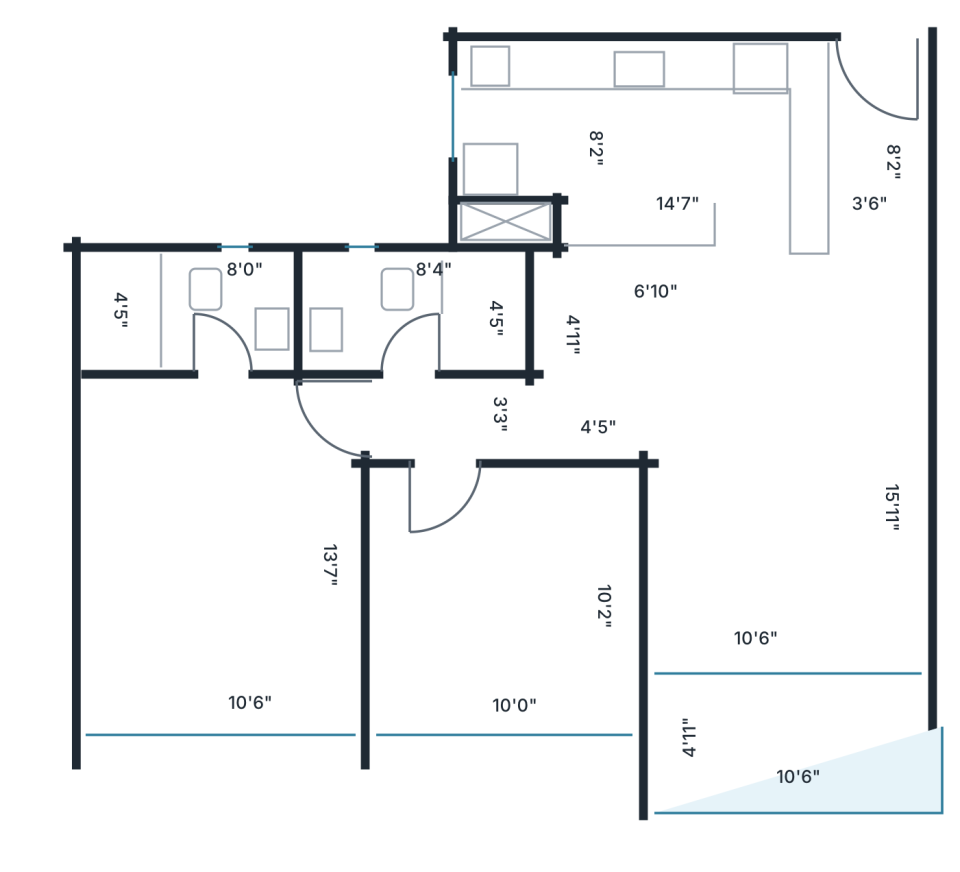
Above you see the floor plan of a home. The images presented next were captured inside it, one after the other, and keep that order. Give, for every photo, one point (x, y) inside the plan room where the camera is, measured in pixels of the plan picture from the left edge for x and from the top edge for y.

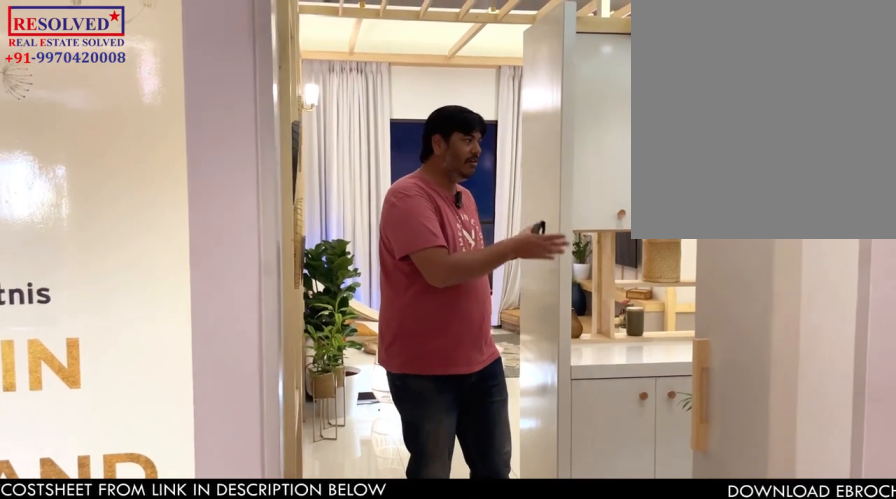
(877, 143)
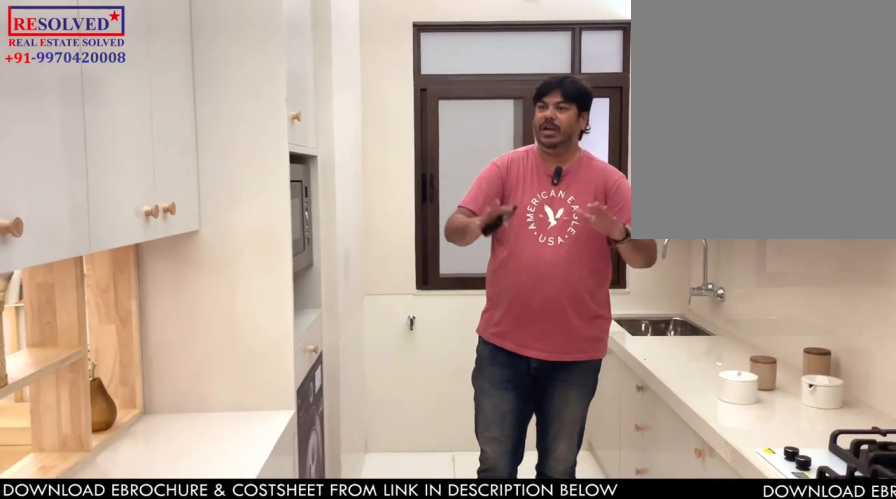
(645, 142)
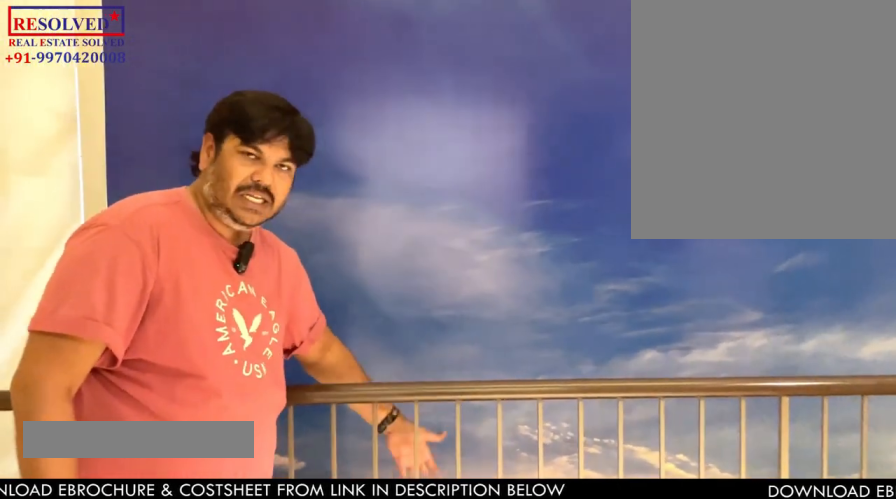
(787, 739)
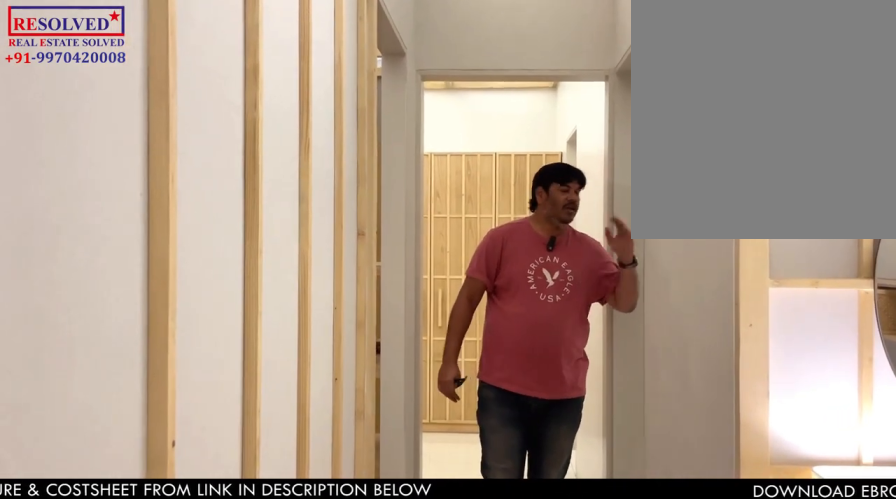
(446, 418)
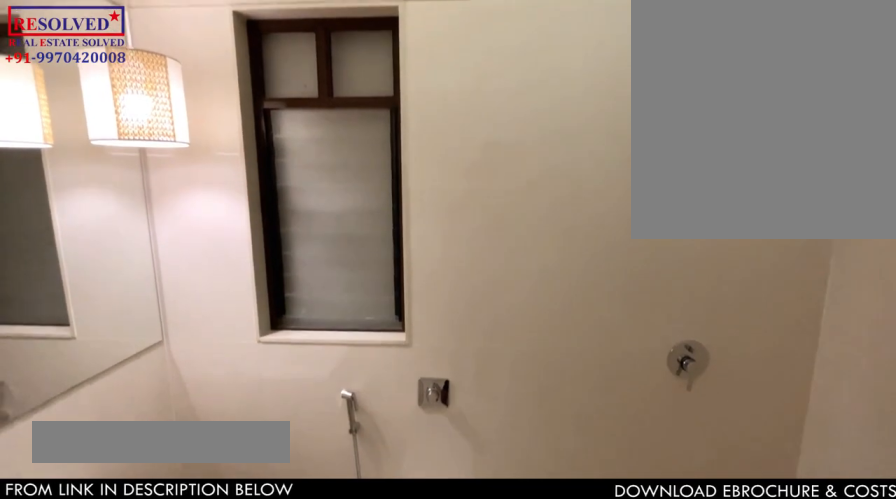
(412, 312)
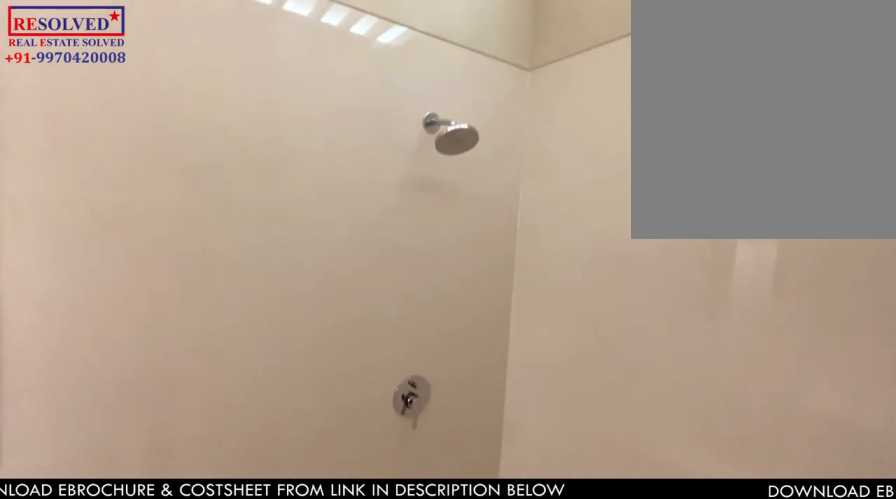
(414, 311)
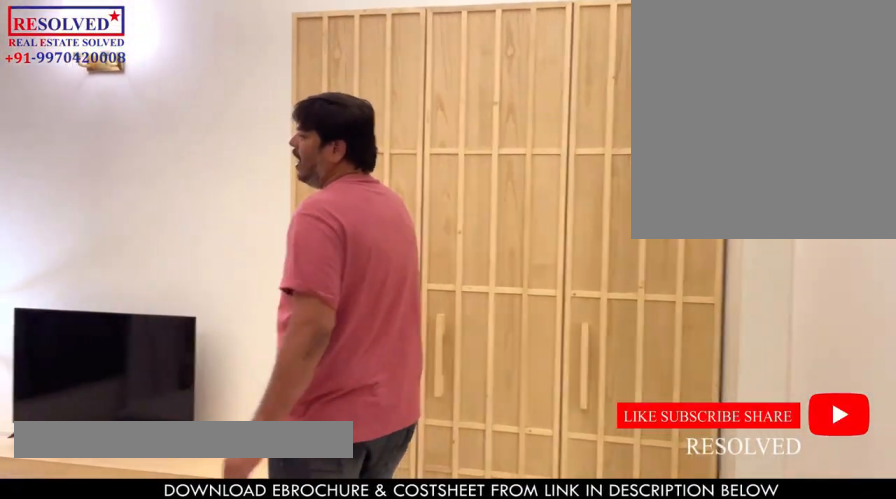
(219, 557)
